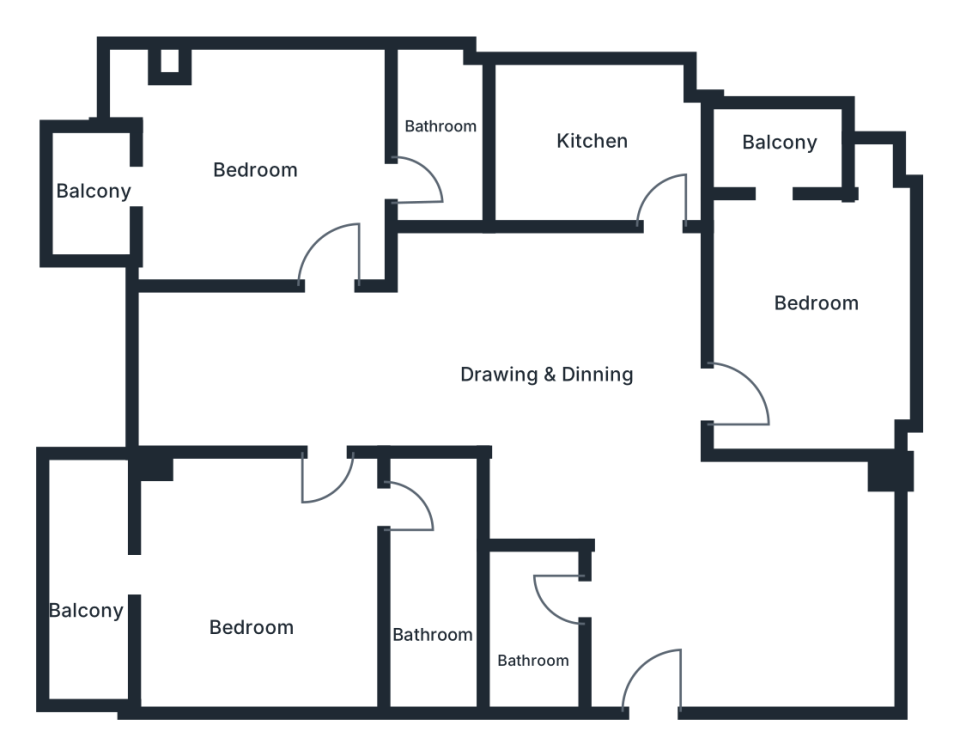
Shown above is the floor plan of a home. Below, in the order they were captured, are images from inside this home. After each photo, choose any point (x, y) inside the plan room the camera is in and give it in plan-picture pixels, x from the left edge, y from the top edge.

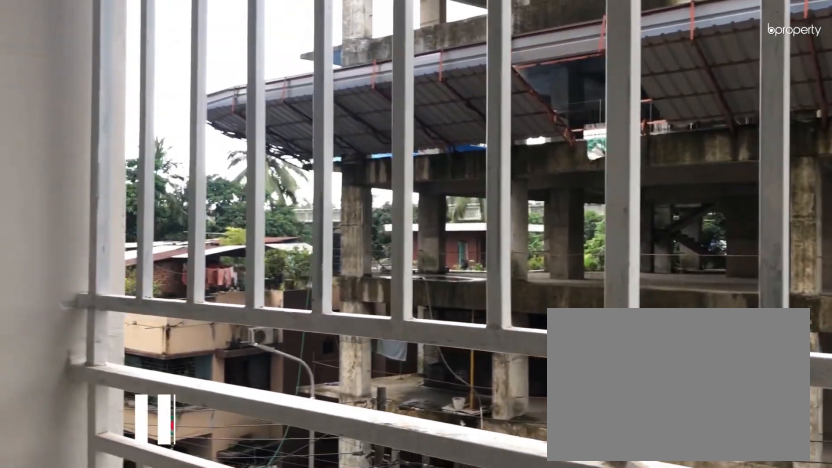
(95, 190)
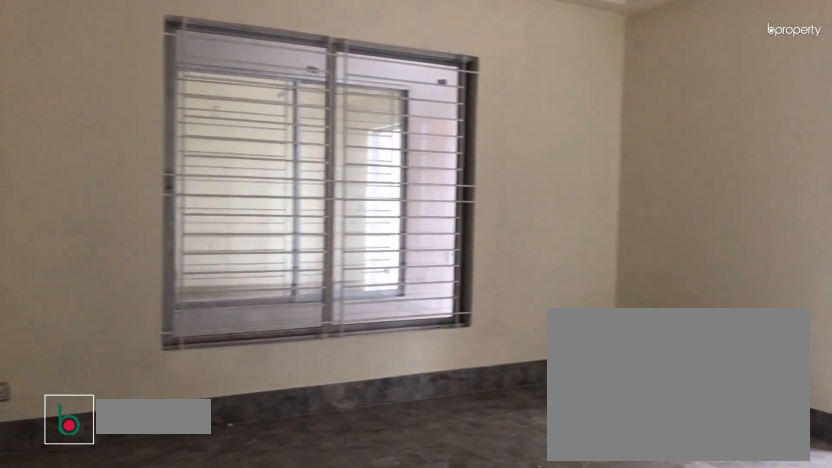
(253, 577)
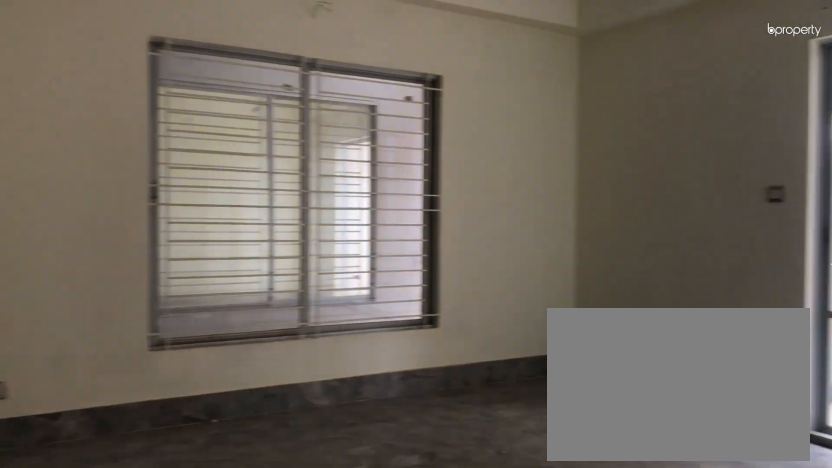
(253, 577)
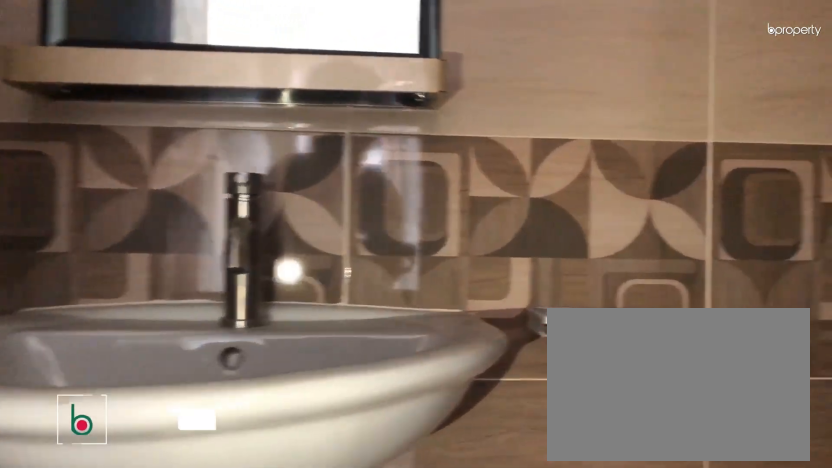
(427, 596)
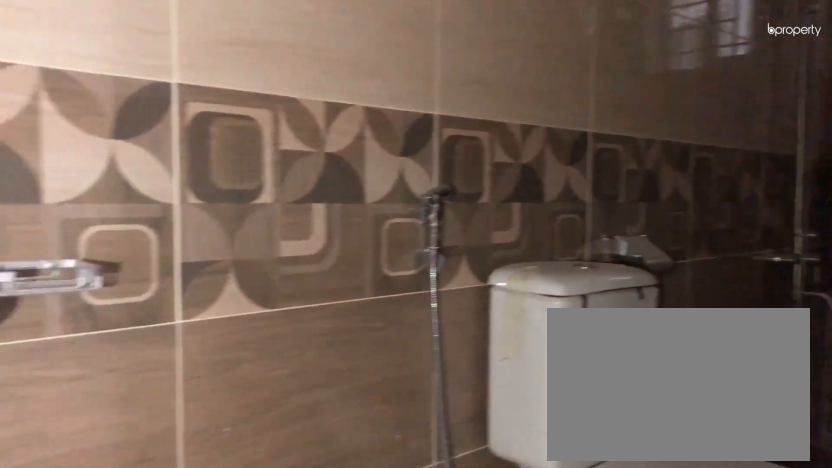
(427, 596)
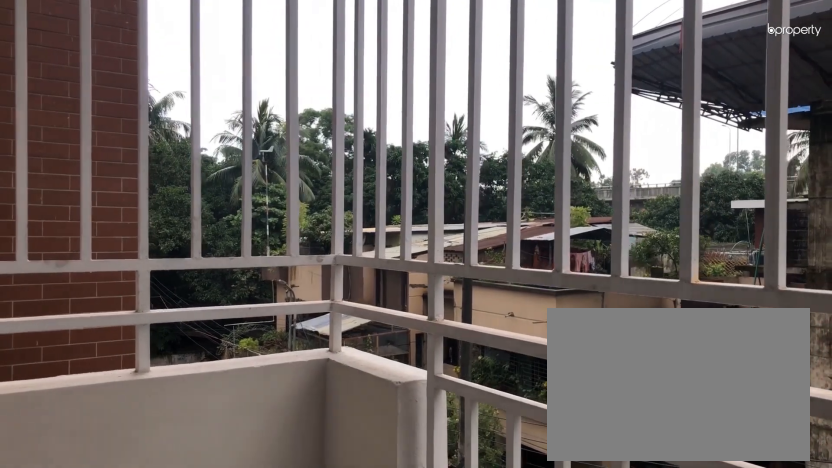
(80, 570)
